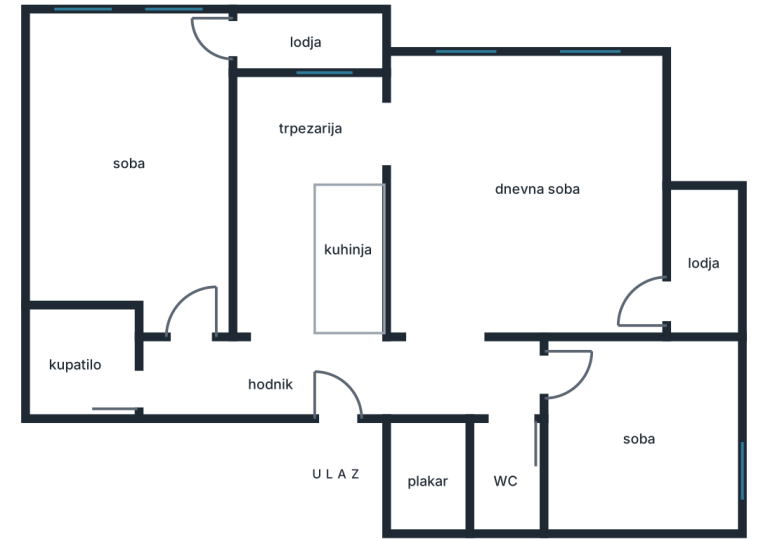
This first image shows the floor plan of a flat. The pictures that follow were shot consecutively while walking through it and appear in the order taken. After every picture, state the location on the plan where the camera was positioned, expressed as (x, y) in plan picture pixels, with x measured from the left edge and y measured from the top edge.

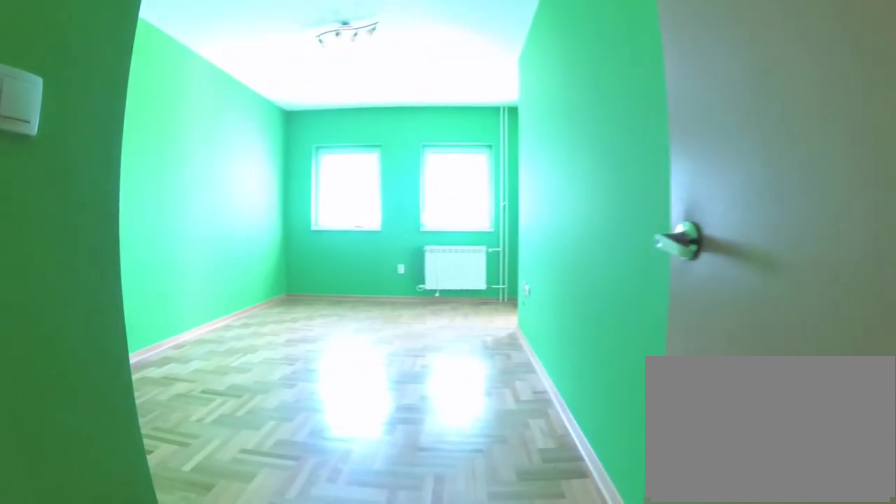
(191, 368)
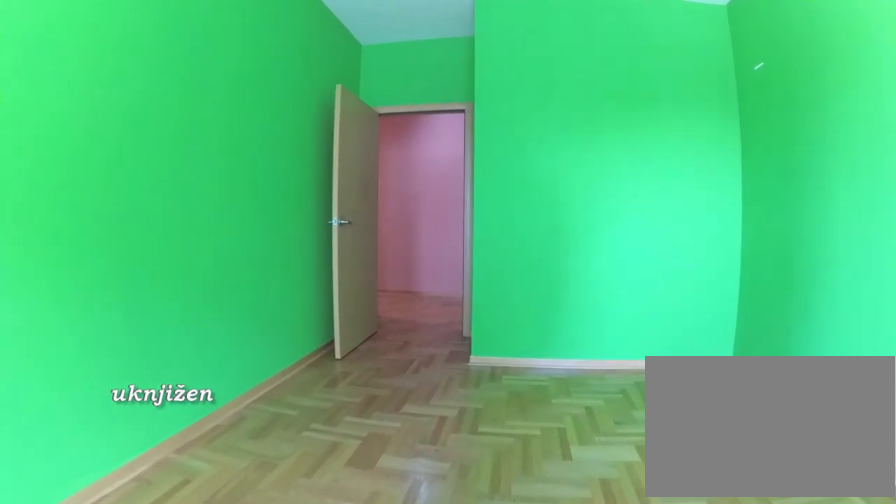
(106, 139)
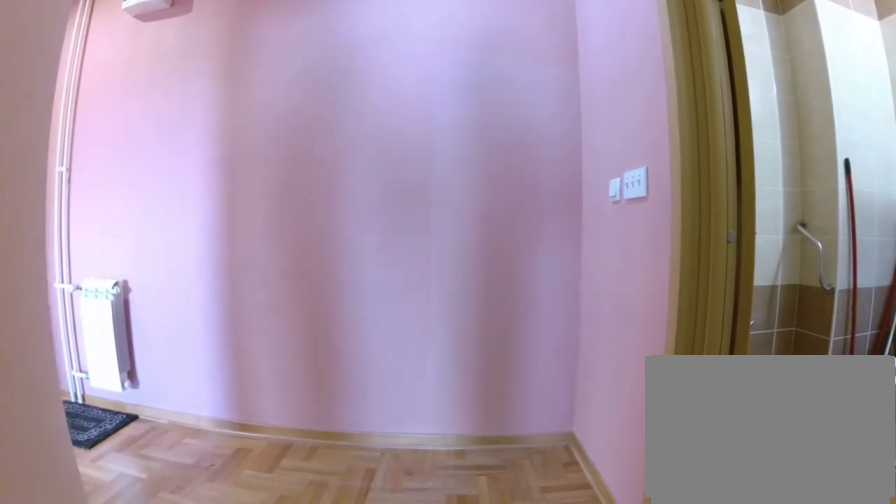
(190, 316)
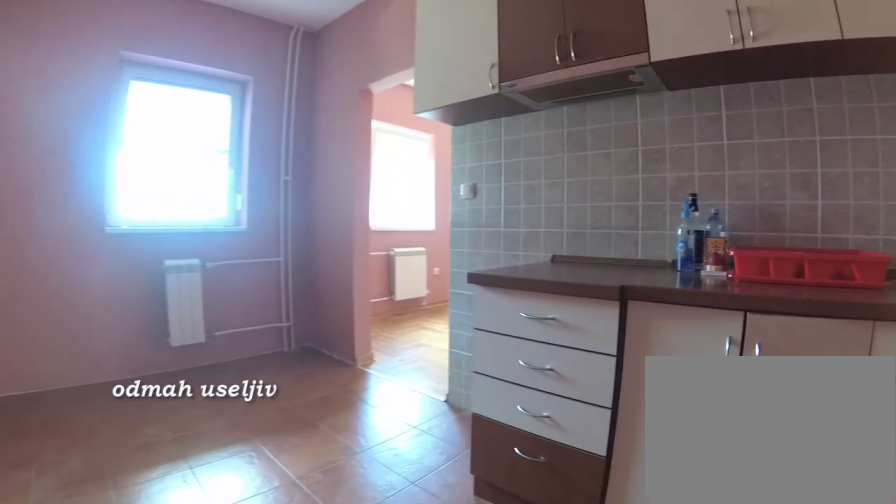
(269, 290)
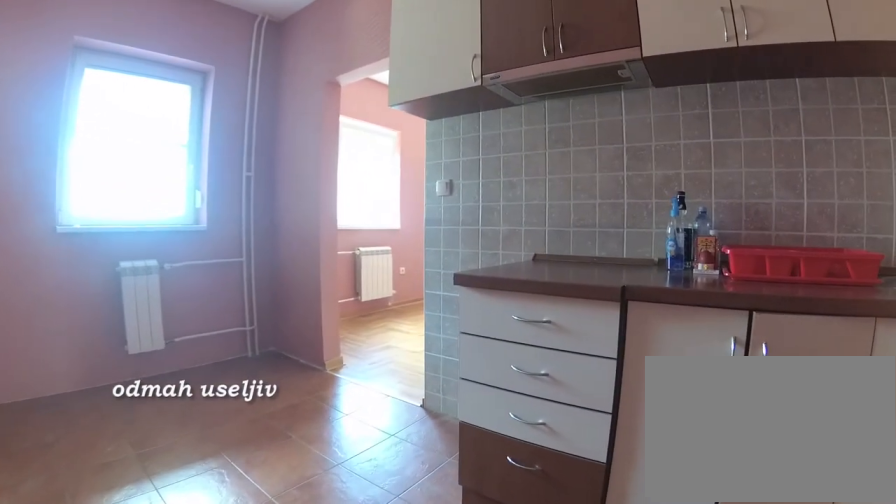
(265, 288)
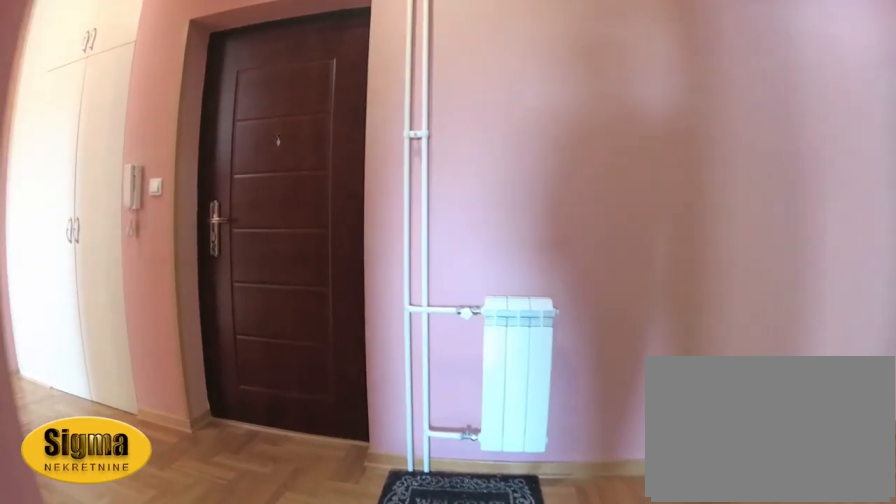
(275, 309)
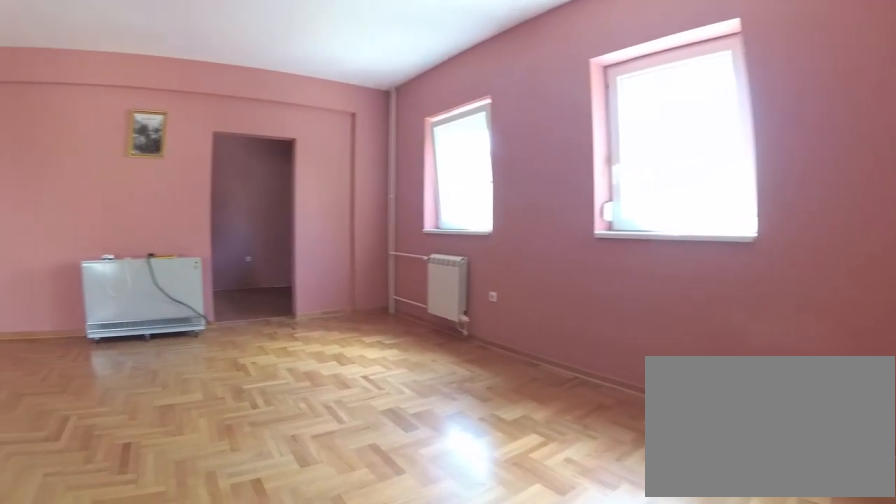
(646, 212)
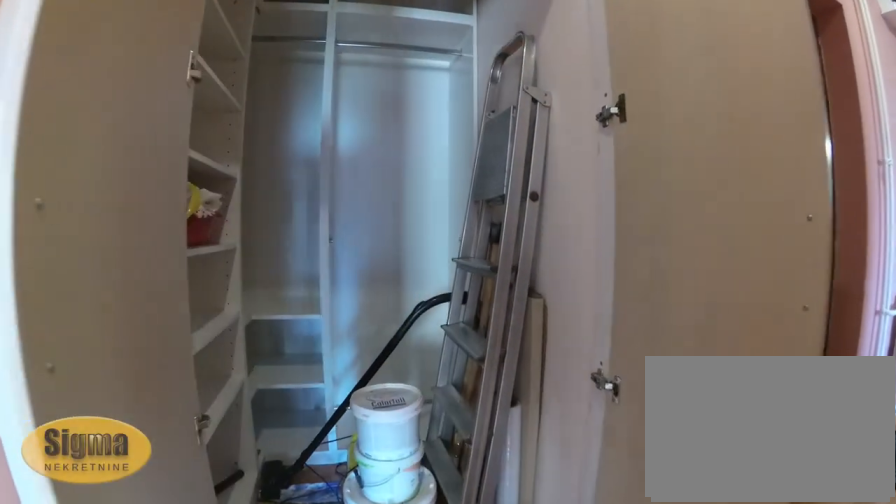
(444, 352)
